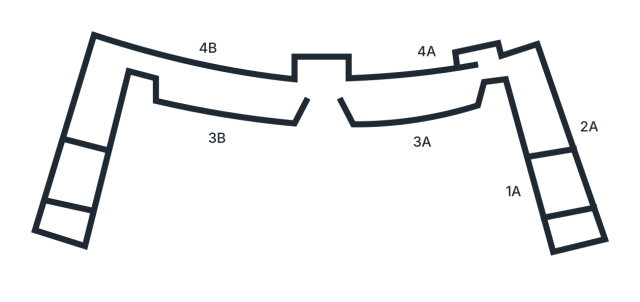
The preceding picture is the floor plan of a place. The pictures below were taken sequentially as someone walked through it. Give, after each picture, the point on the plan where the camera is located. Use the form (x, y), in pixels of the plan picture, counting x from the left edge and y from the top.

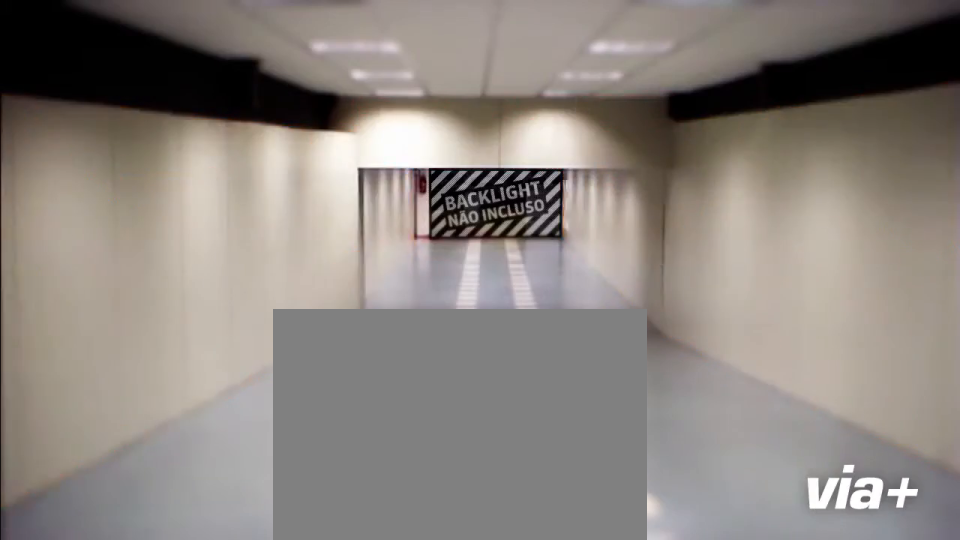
(550, 156)
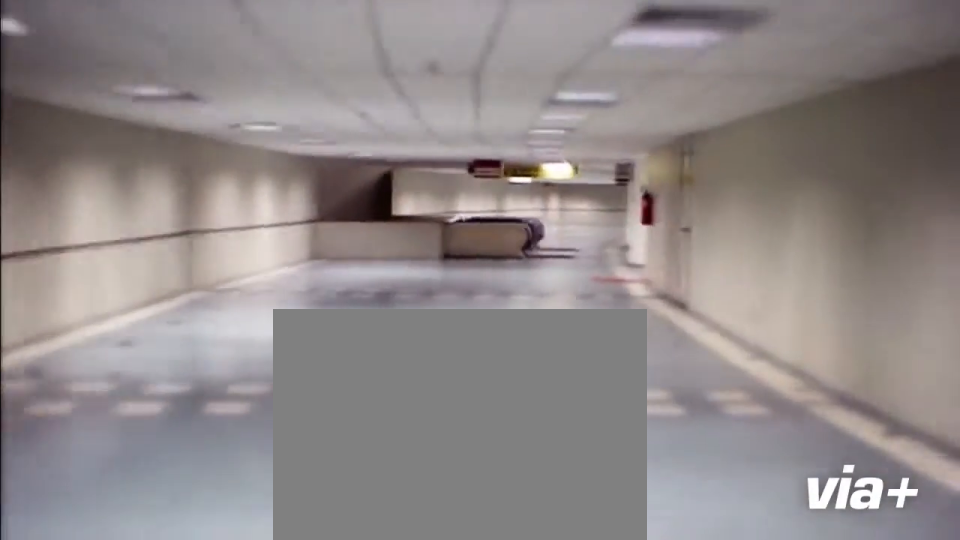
(434, 63)
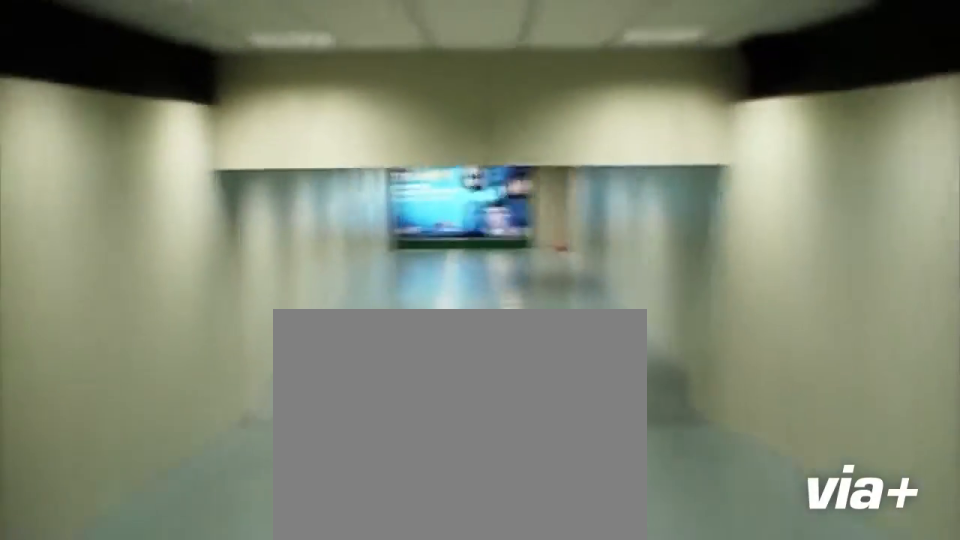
(97, 156)
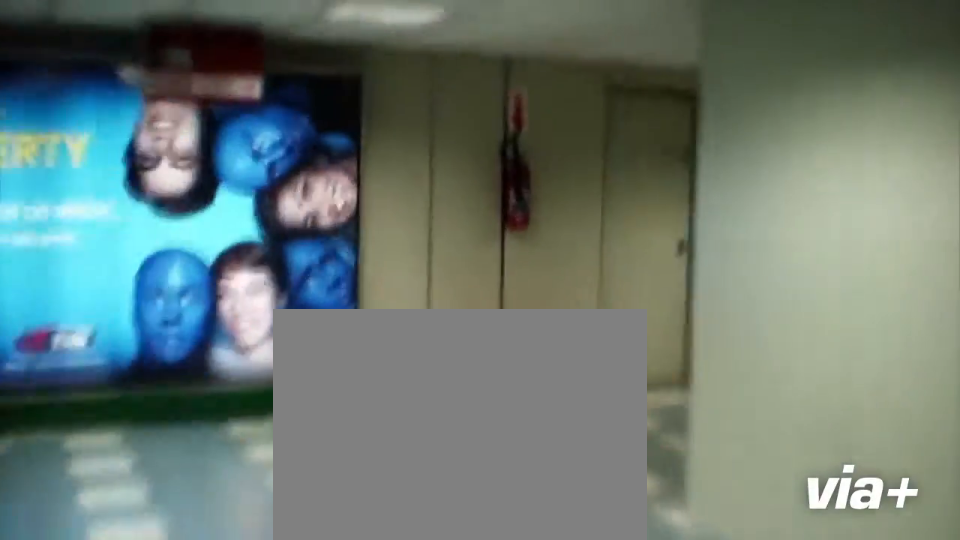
(108, 102)
